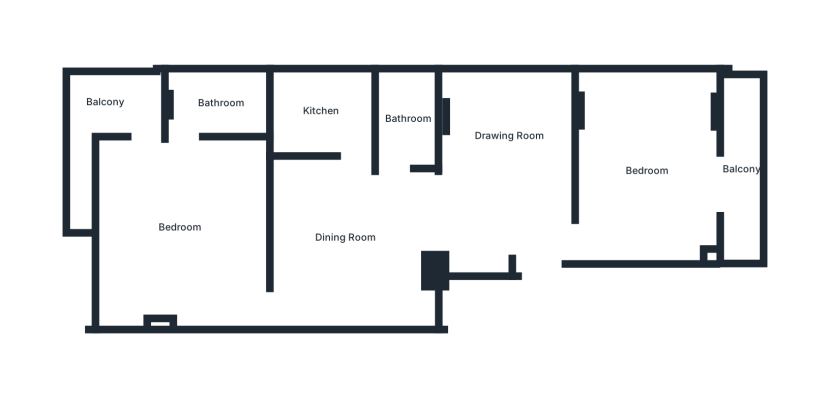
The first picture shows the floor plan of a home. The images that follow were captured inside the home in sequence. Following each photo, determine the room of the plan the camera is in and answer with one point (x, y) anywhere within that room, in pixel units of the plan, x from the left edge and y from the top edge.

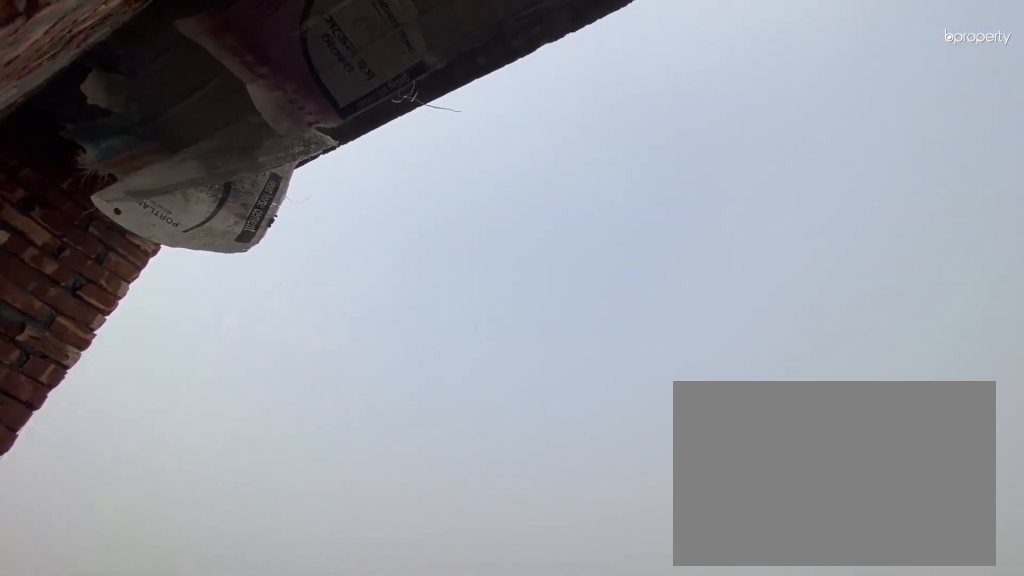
(744, 169)
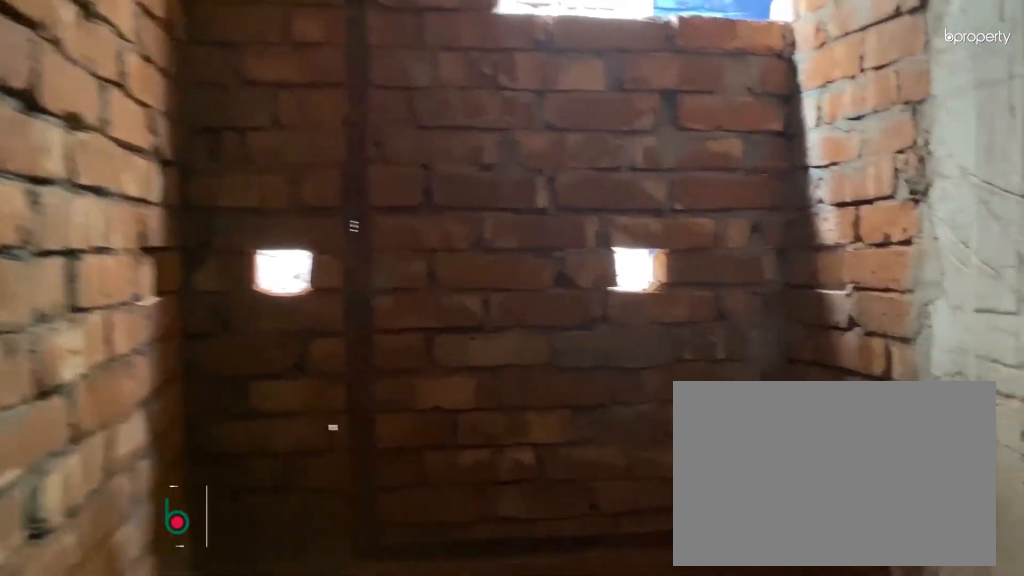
(409, 120)
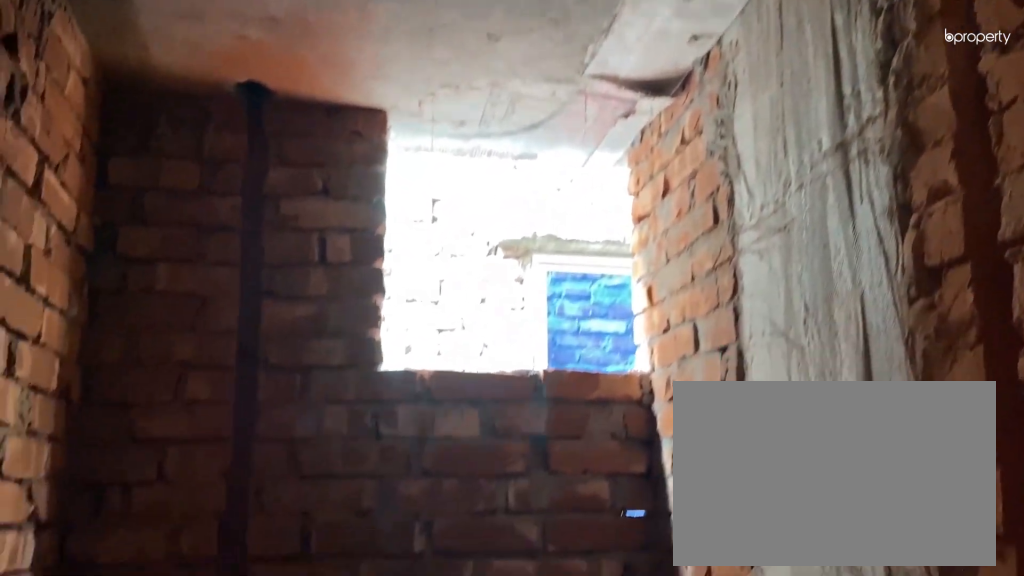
(409, 120)
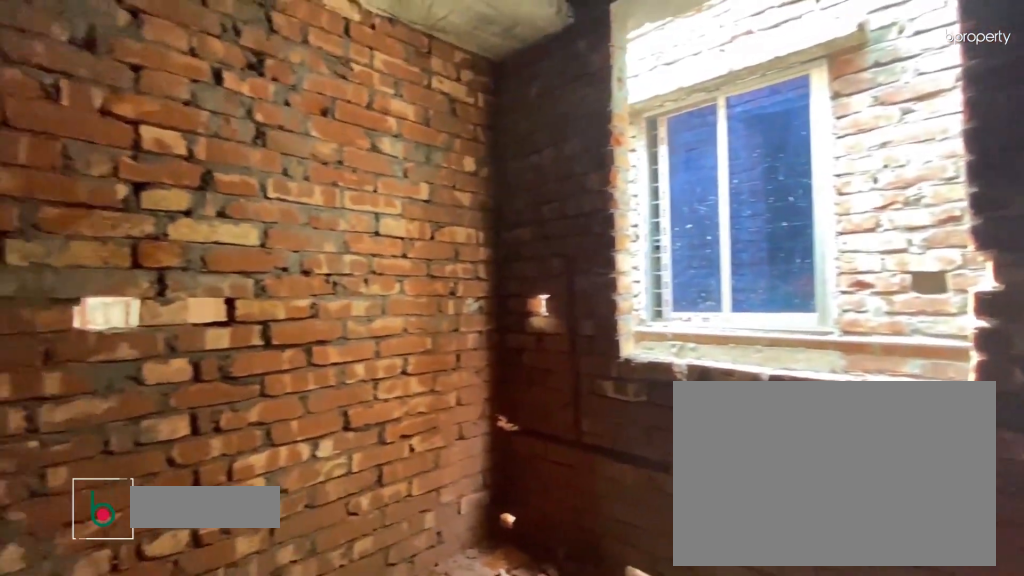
(321, 111)
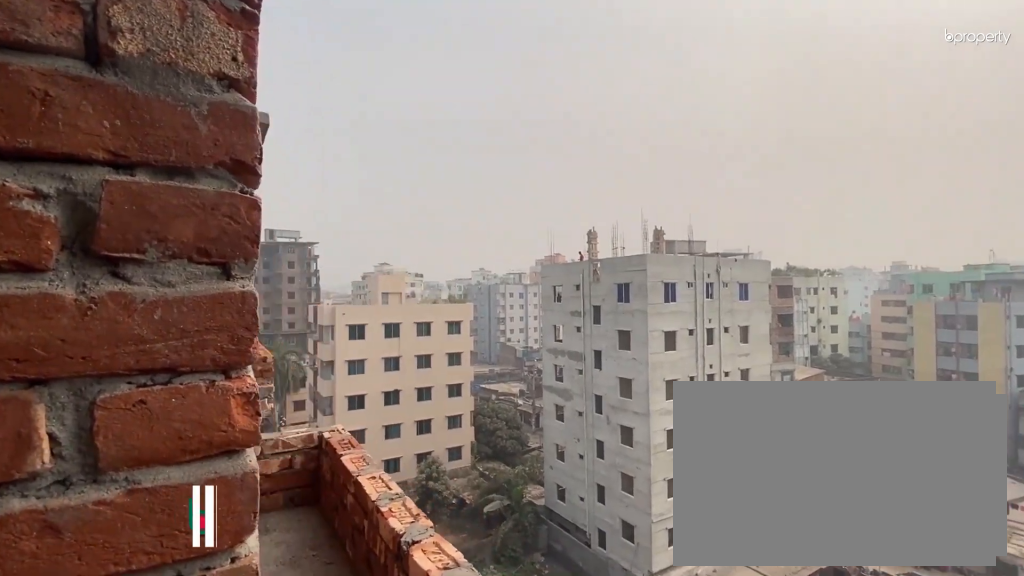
(104, 101)
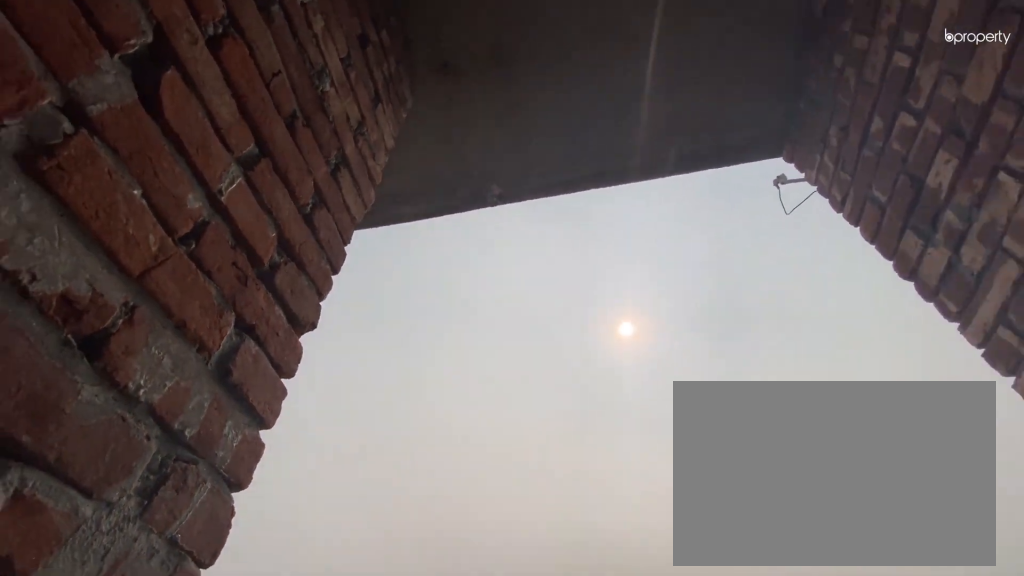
(104, 101)
